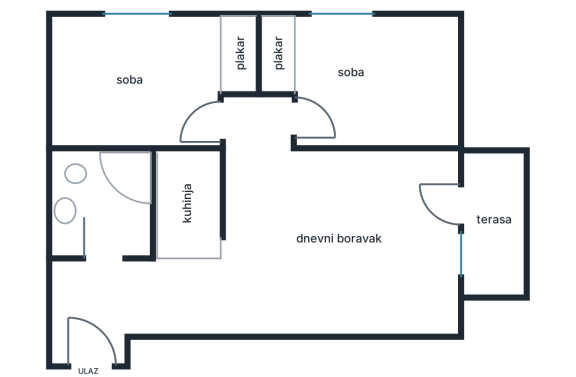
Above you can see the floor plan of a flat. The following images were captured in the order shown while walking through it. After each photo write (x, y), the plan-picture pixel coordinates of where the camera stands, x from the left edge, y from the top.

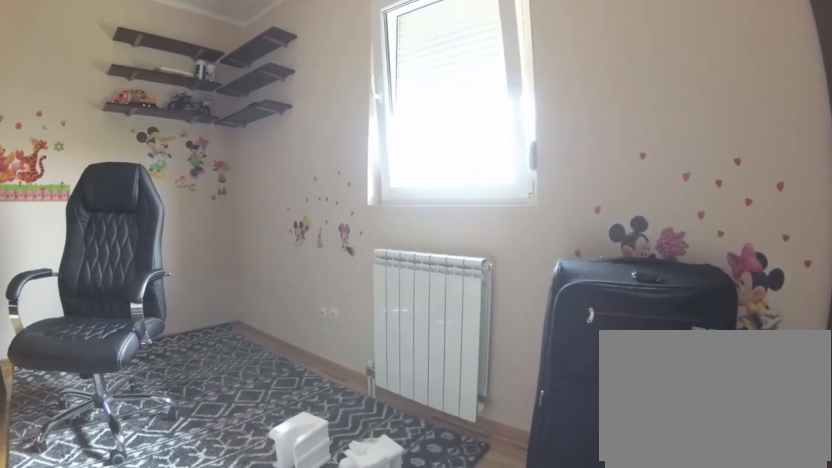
(213, 105)
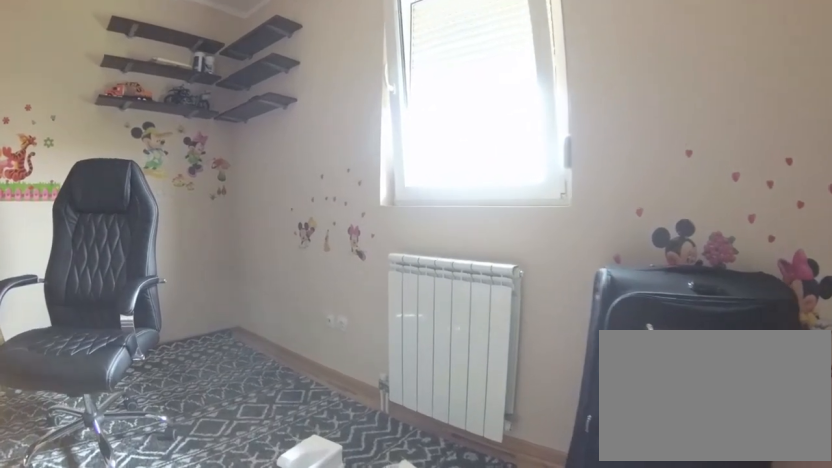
(206, 102)
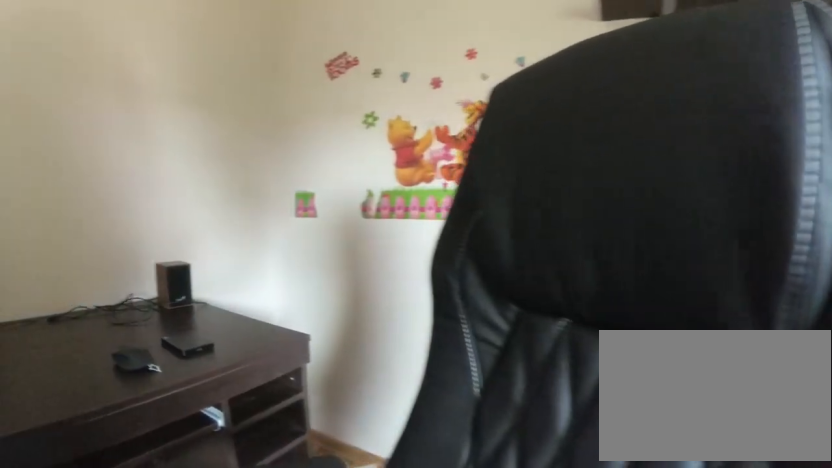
(135, 40)
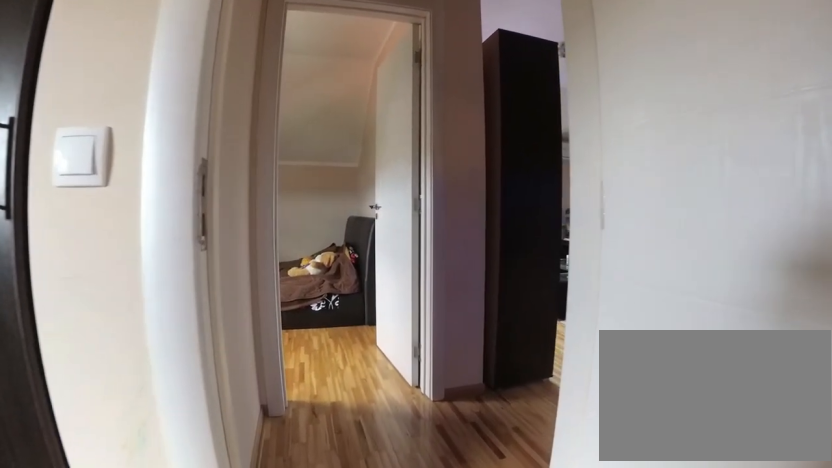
(152, 111)
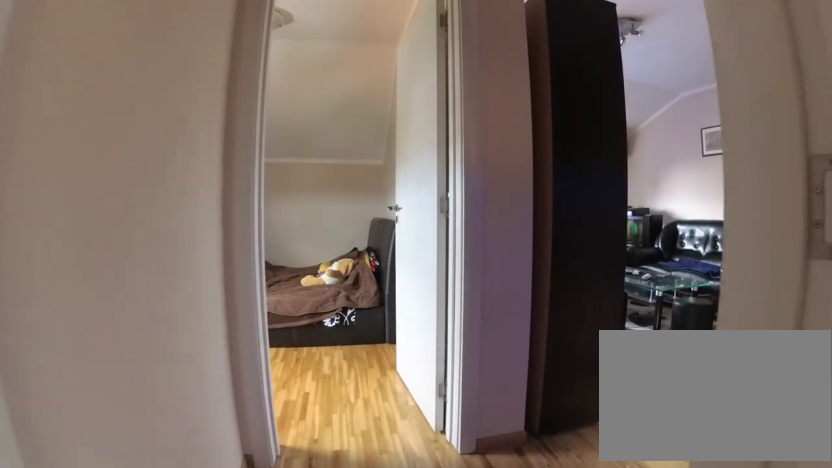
(178, 119)
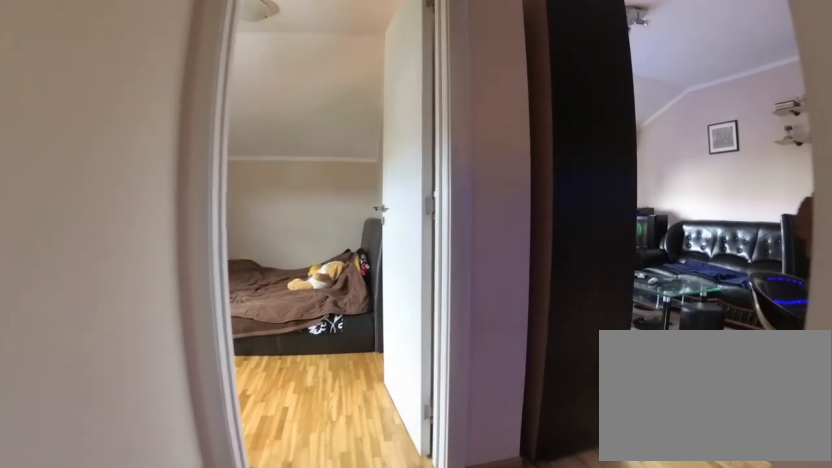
(188, 118)
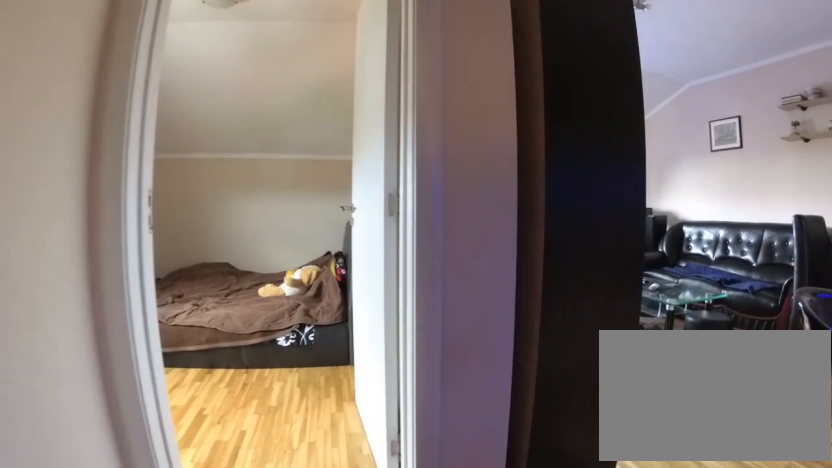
(206, 115)
